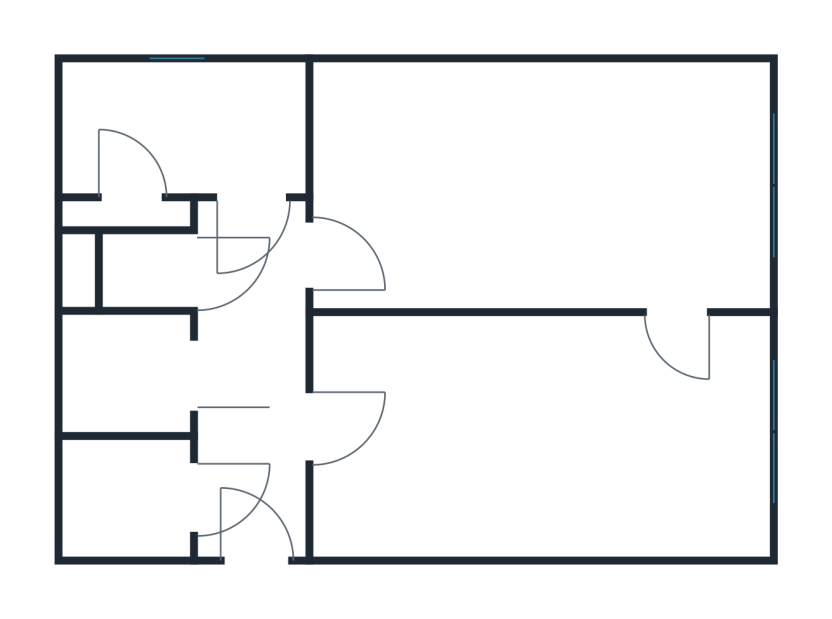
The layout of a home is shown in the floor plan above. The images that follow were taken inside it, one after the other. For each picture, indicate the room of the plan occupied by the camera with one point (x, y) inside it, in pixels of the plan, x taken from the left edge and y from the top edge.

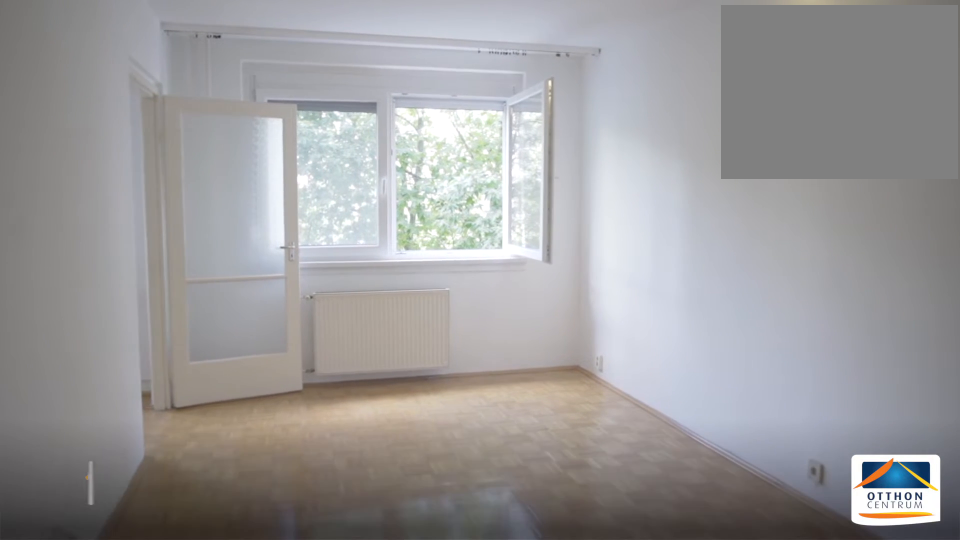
(525, 445)
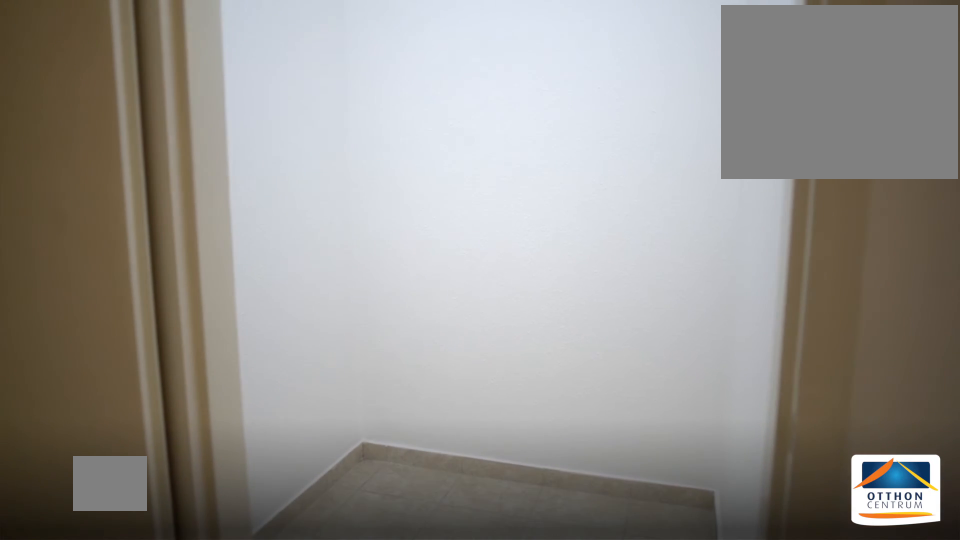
(154, 502)
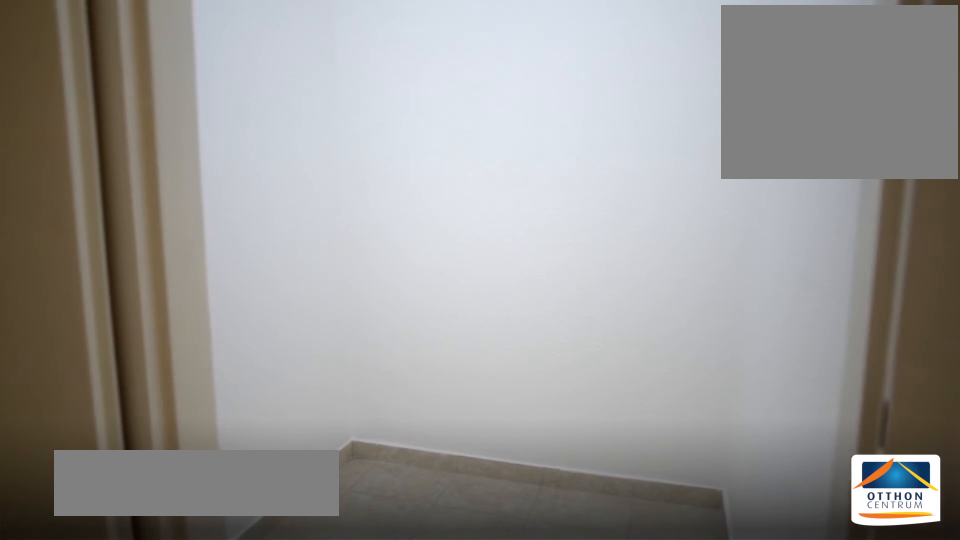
(154, 502)
